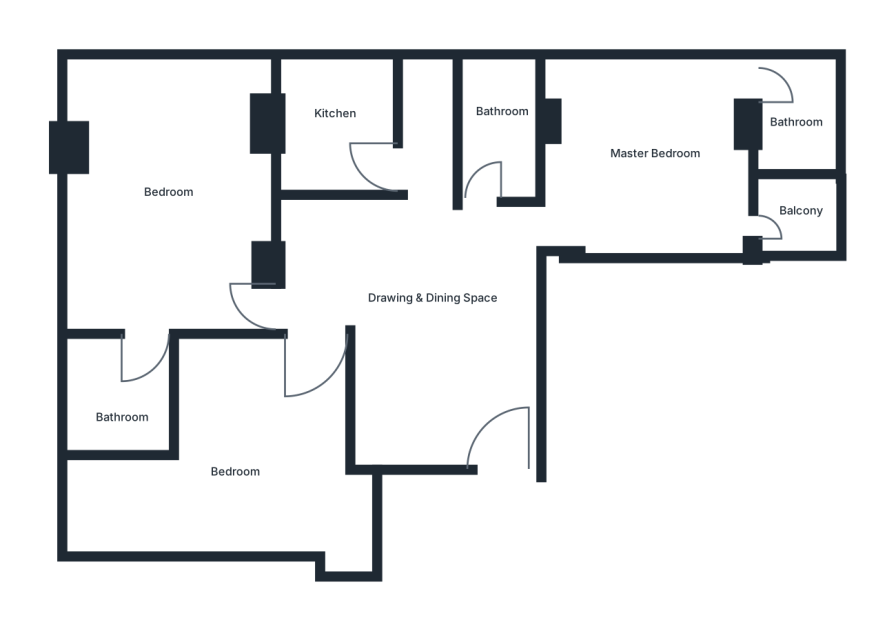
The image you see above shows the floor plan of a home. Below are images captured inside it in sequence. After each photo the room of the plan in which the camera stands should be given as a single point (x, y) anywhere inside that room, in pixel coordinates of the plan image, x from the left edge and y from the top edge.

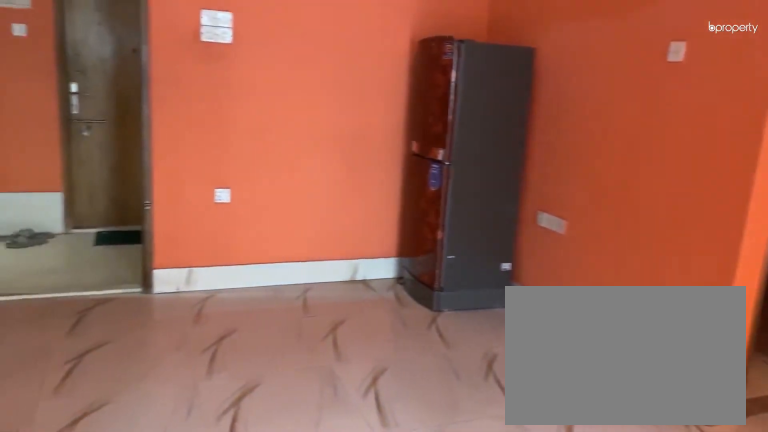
(440, 318)
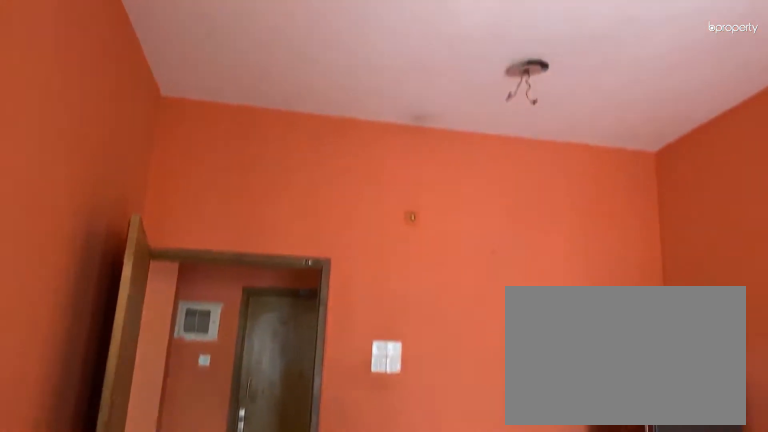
(440, 318)
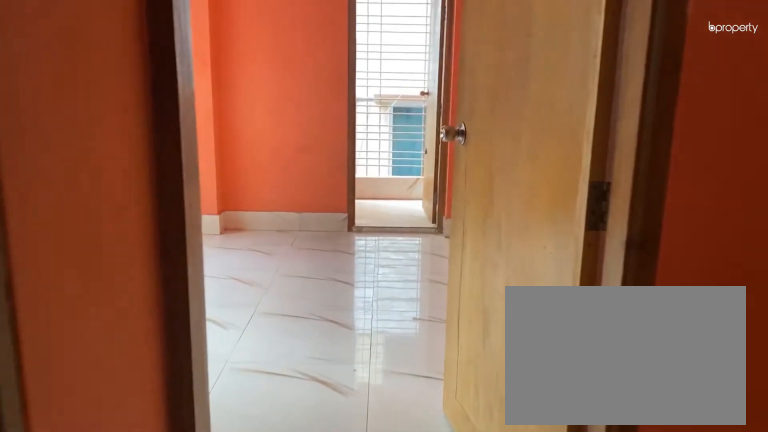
(579, 204)
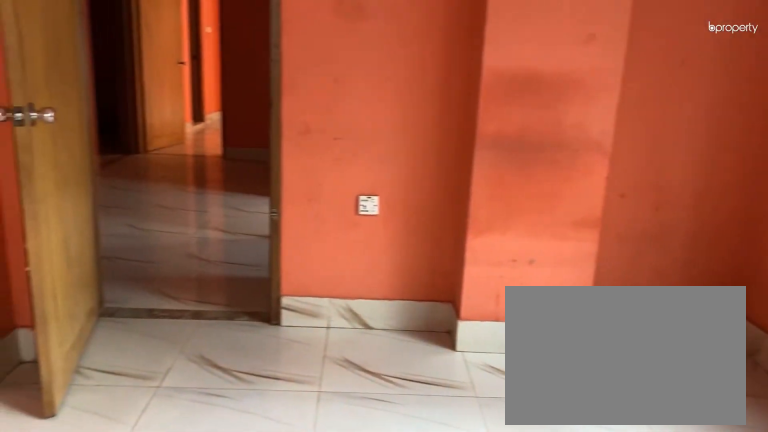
(672, 168)
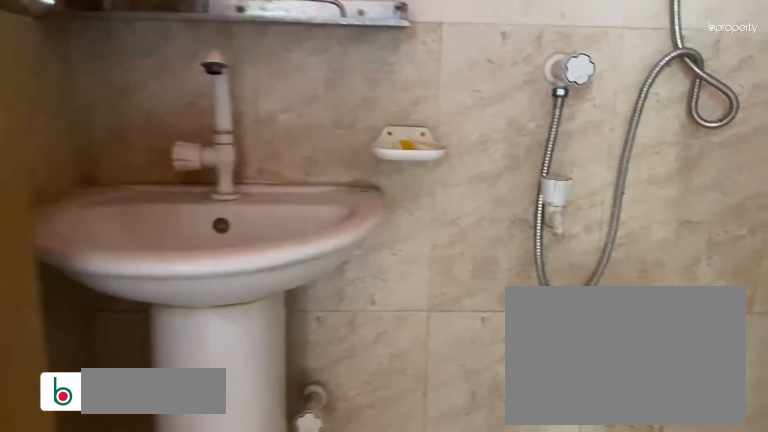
(791, 131)
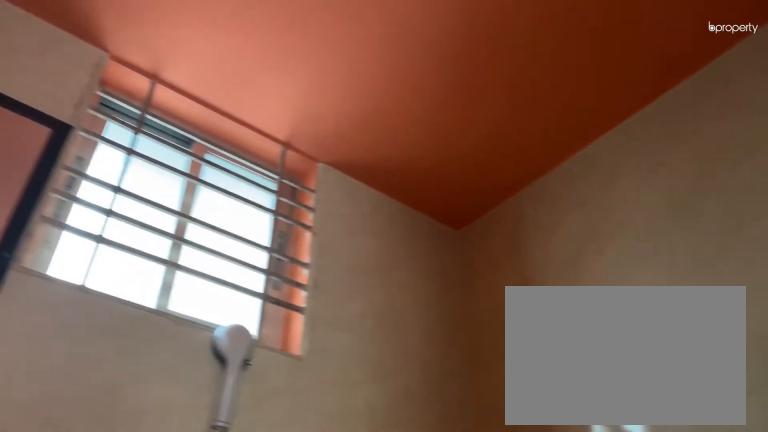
(791, 131)
